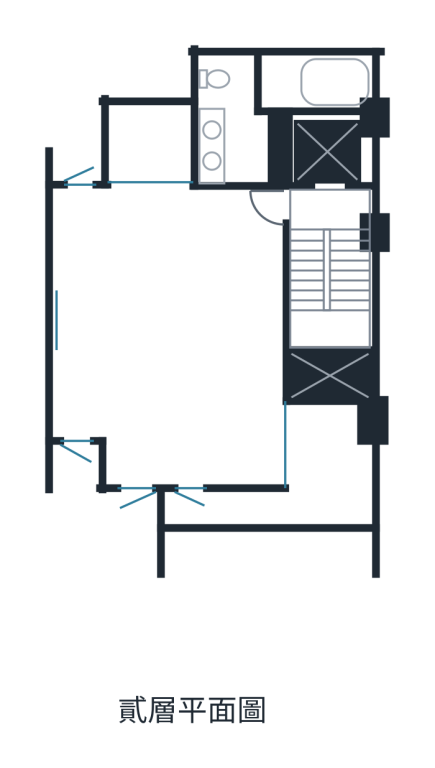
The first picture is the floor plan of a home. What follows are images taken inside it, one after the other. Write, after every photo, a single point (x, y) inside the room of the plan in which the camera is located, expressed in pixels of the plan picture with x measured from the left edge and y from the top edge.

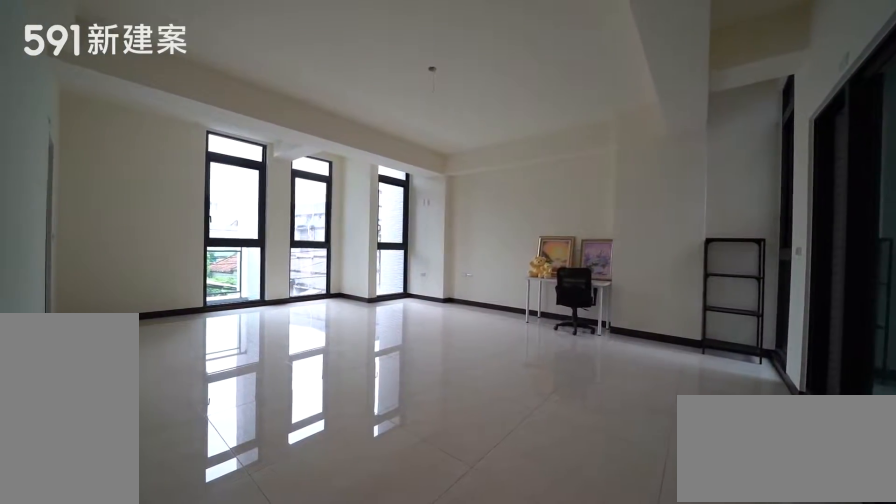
(168, 330)
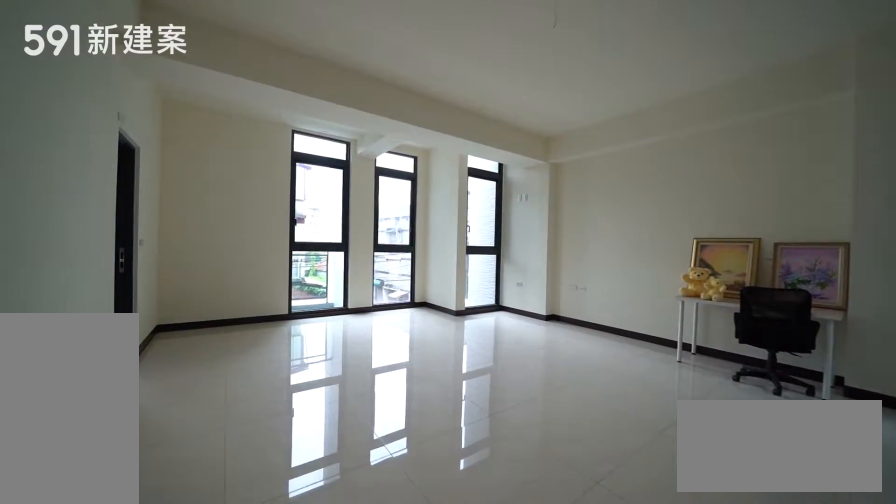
(168, 330)
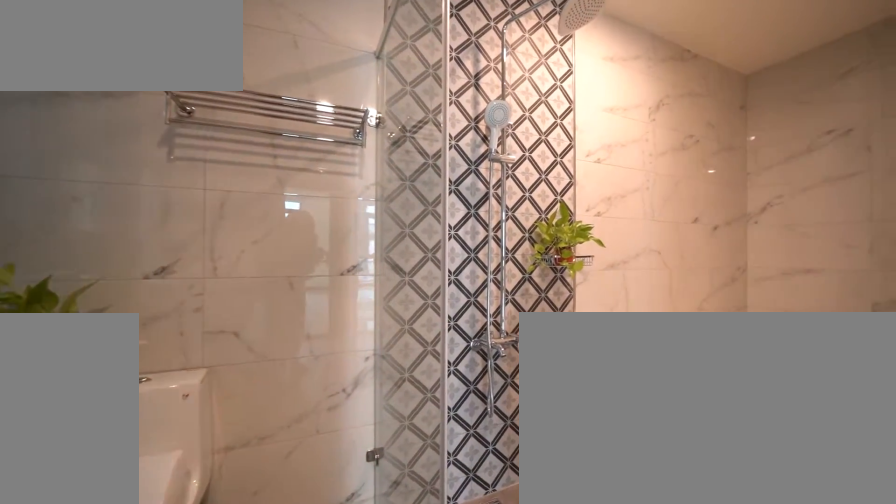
(275, 101)
